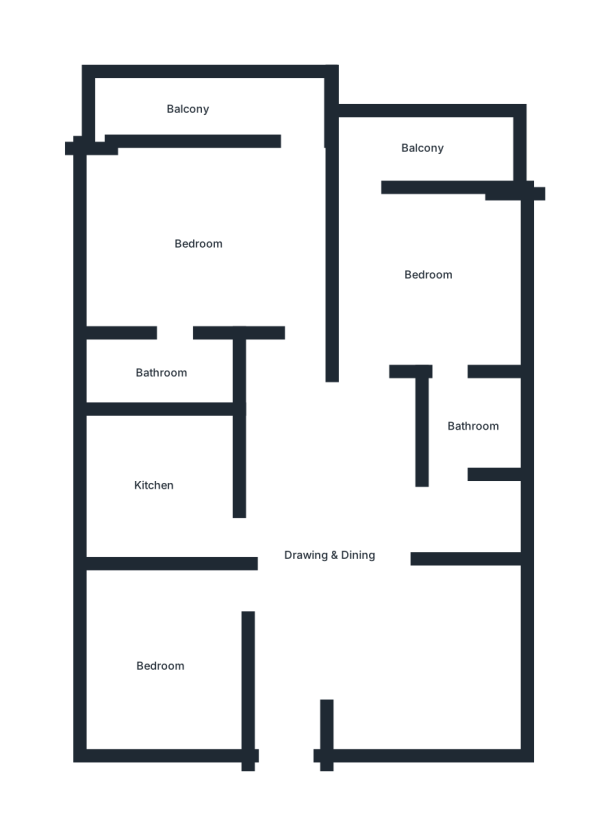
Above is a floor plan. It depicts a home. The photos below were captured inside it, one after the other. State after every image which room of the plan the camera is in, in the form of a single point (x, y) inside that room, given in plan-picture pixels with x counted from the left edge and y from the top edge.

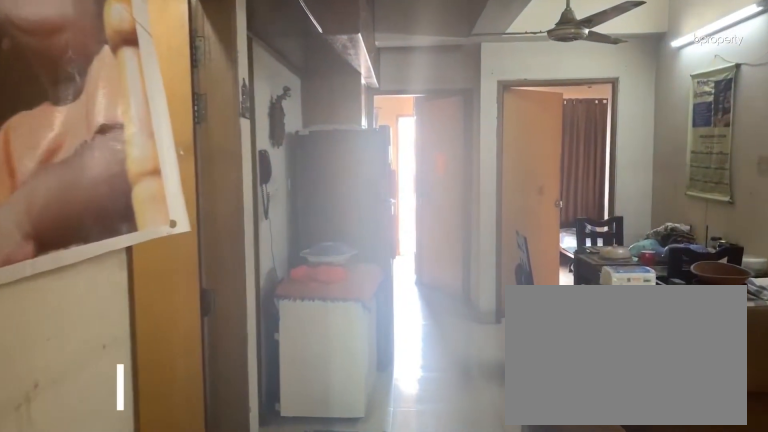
(294, 684)
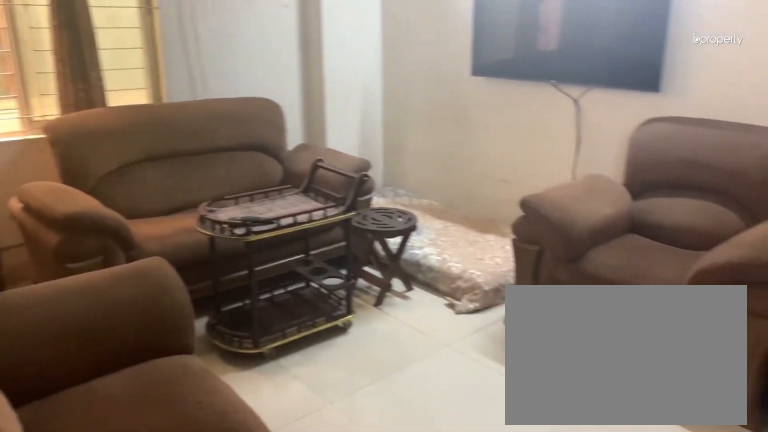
(384, 617)
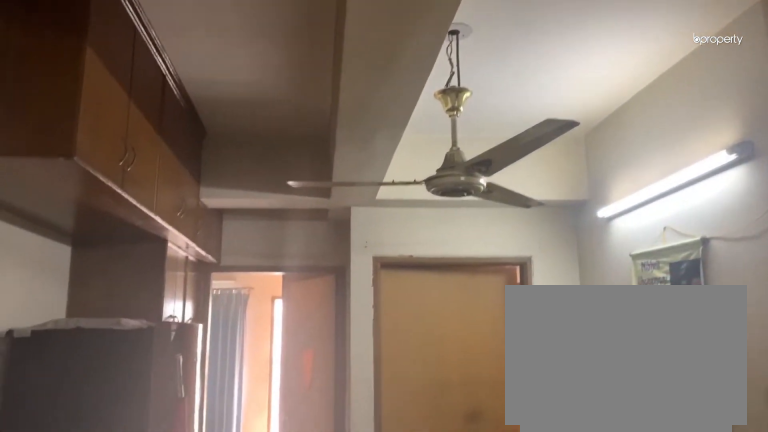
(328, 455)
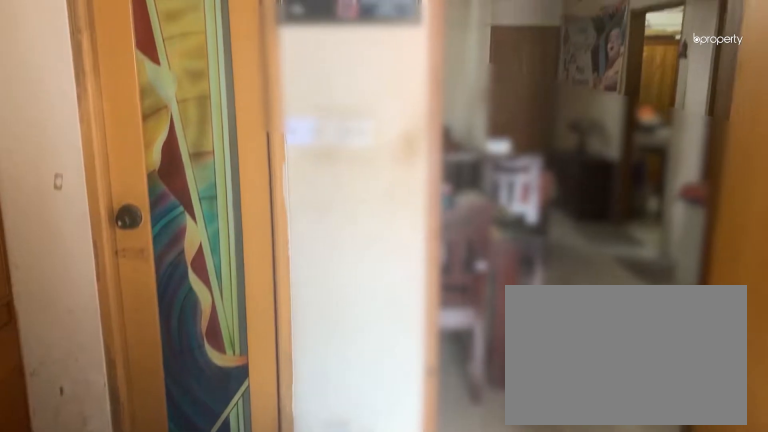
(430, 285)
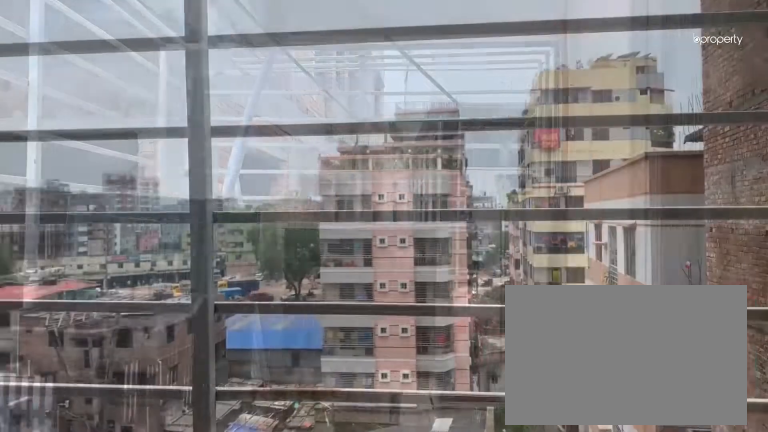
(418, 153)
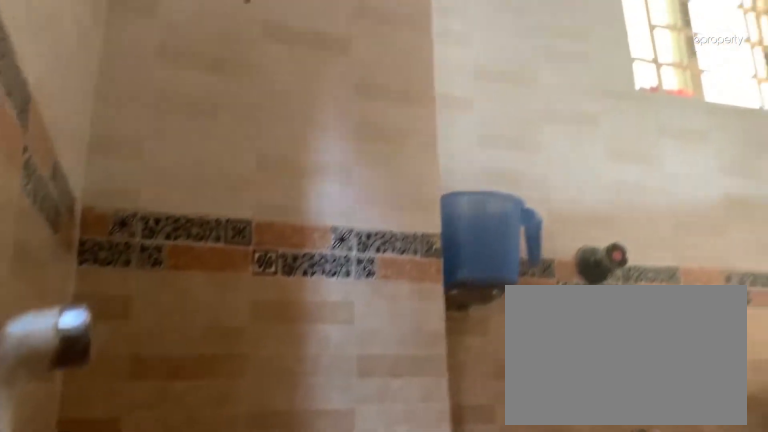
(472, 431)
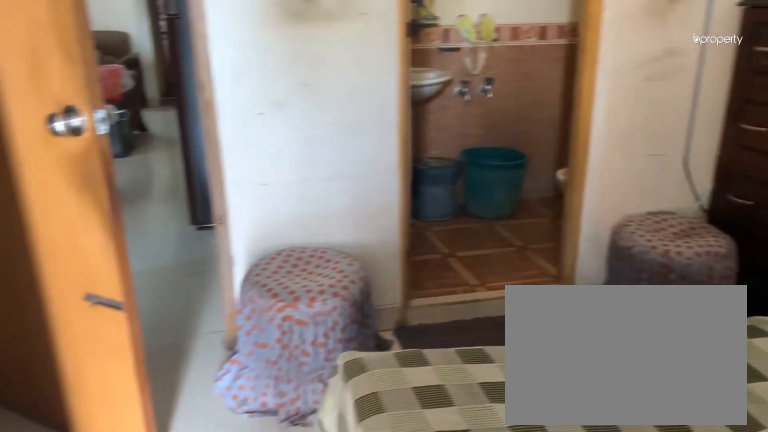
(205, 234)
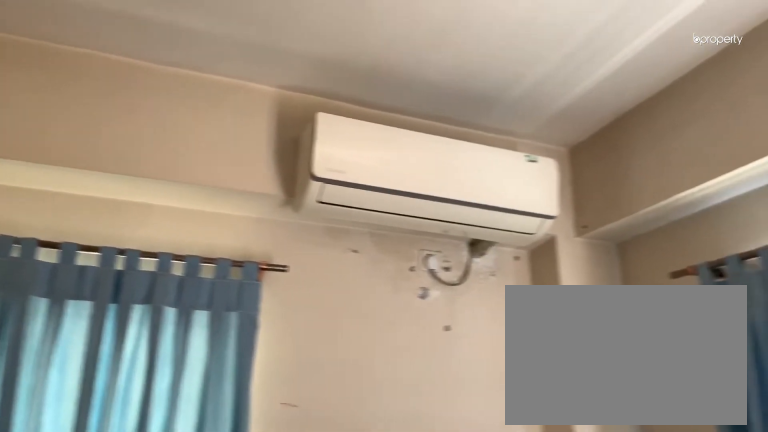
(205, 234)
